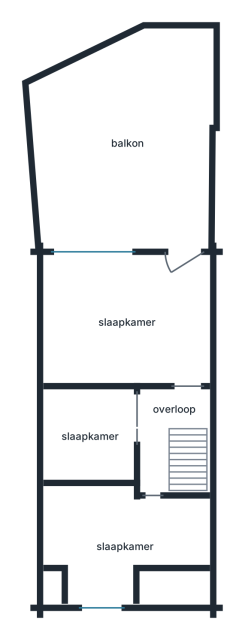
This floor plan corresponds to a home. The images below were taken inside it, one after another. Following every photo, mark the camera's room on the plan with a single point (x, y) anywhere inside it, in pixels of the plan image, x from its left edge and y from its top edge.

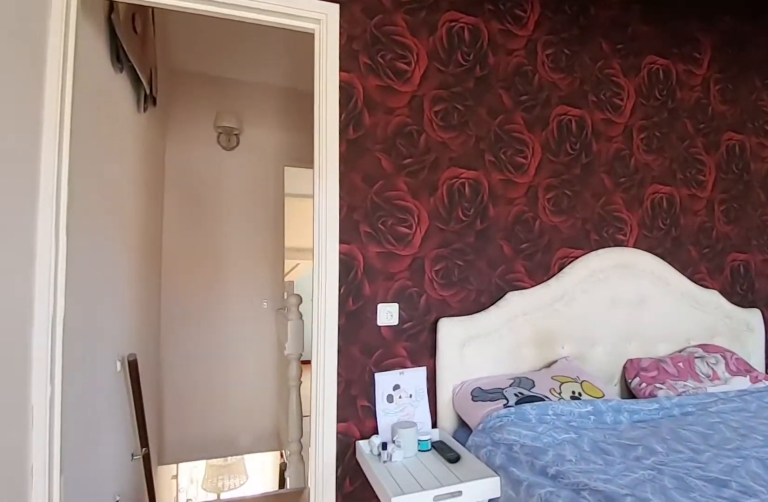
(127, 321)
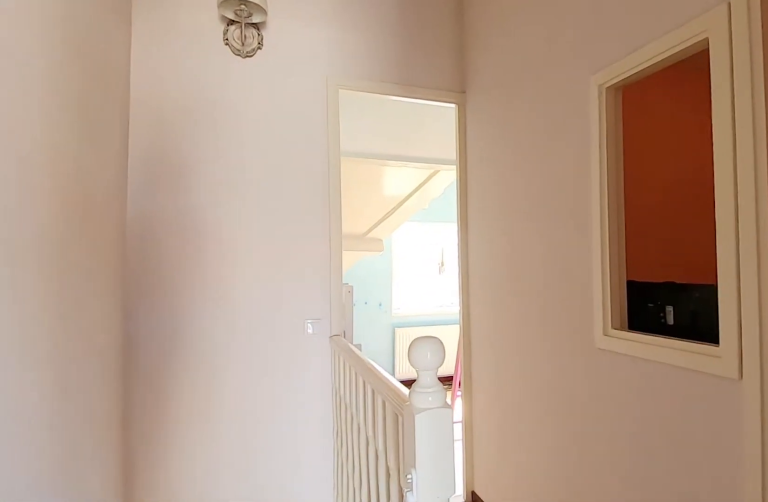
(164, 429)
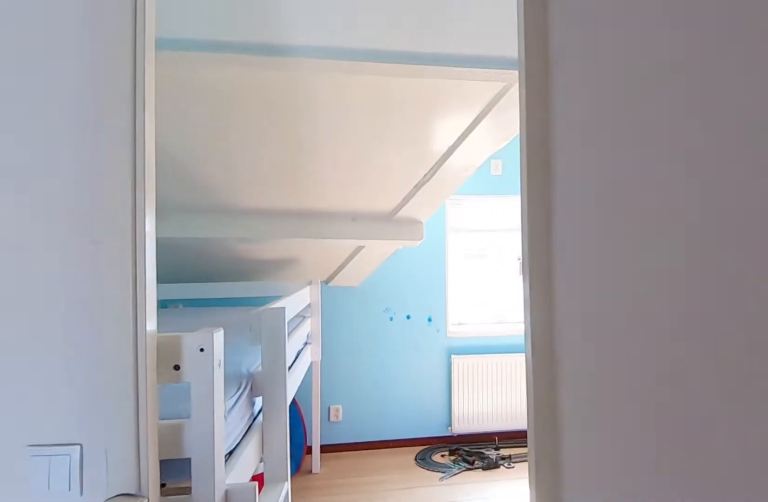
(164, 429)
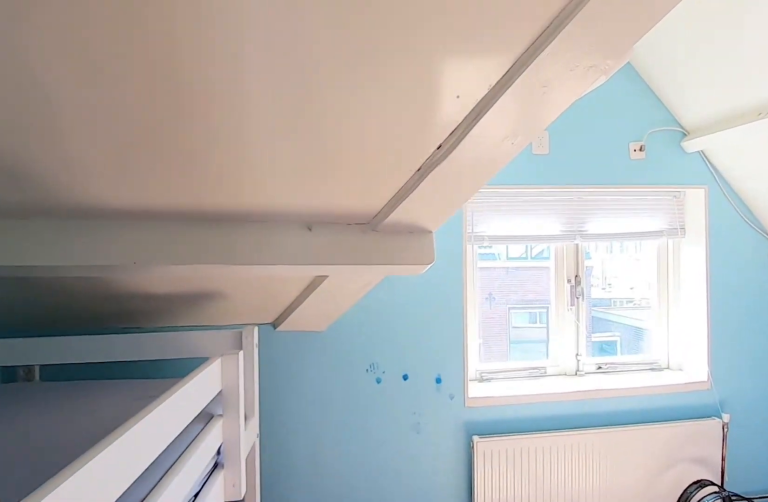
(120, 538)
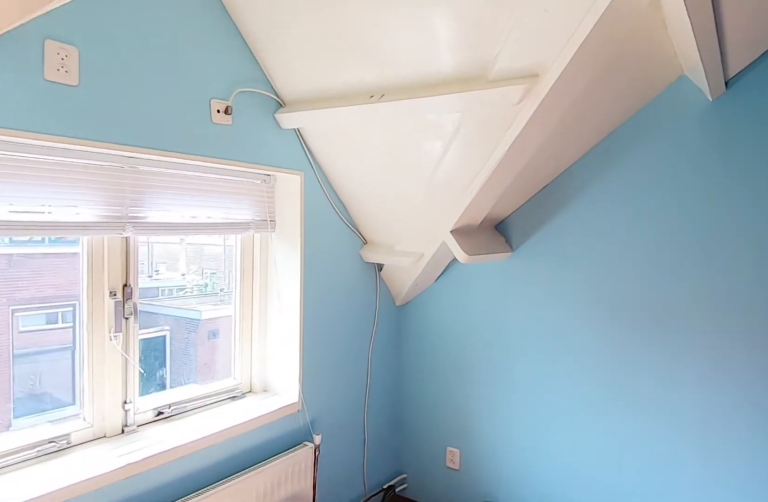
(120, 538)
